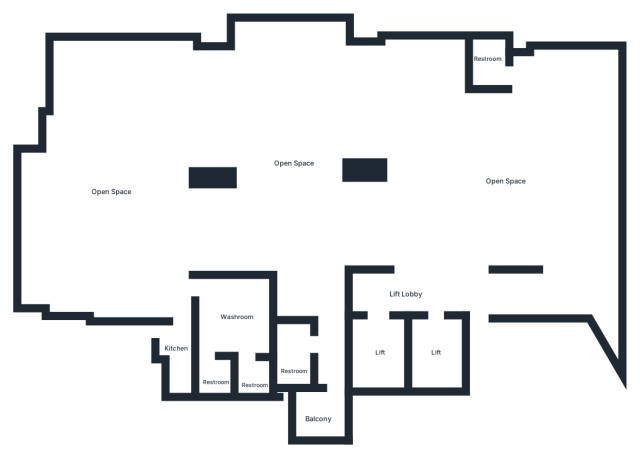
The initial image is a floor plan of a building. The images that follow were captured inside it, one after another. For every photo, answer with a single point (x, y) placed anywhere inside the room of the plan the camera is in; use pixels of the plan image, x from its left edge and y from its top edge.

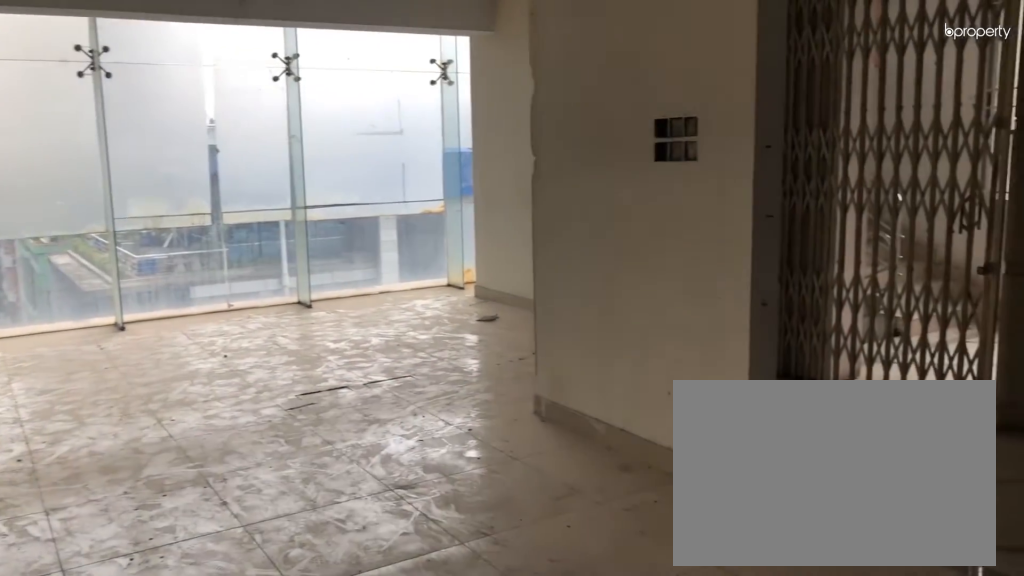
(528, 183)
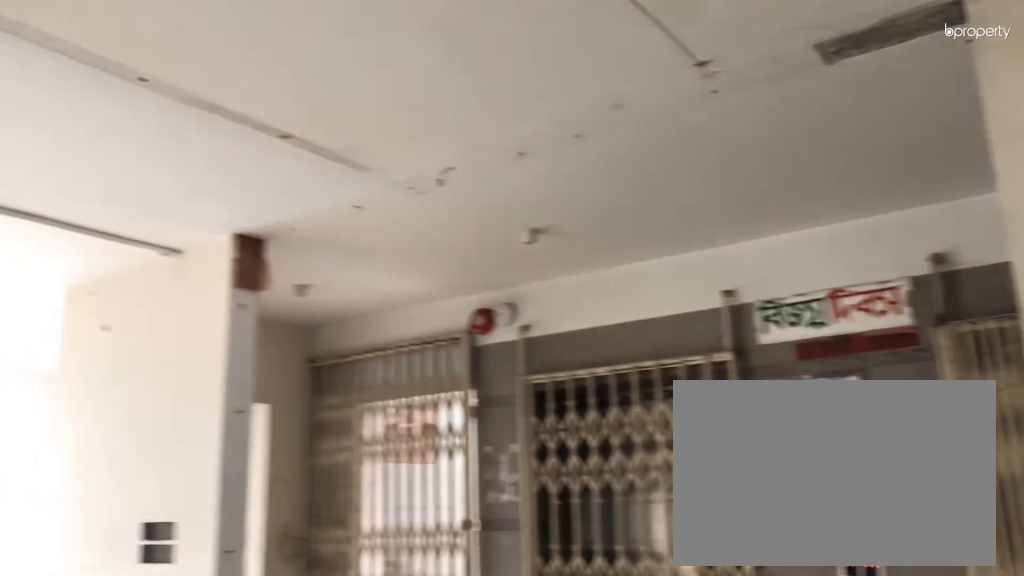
(528, 183)
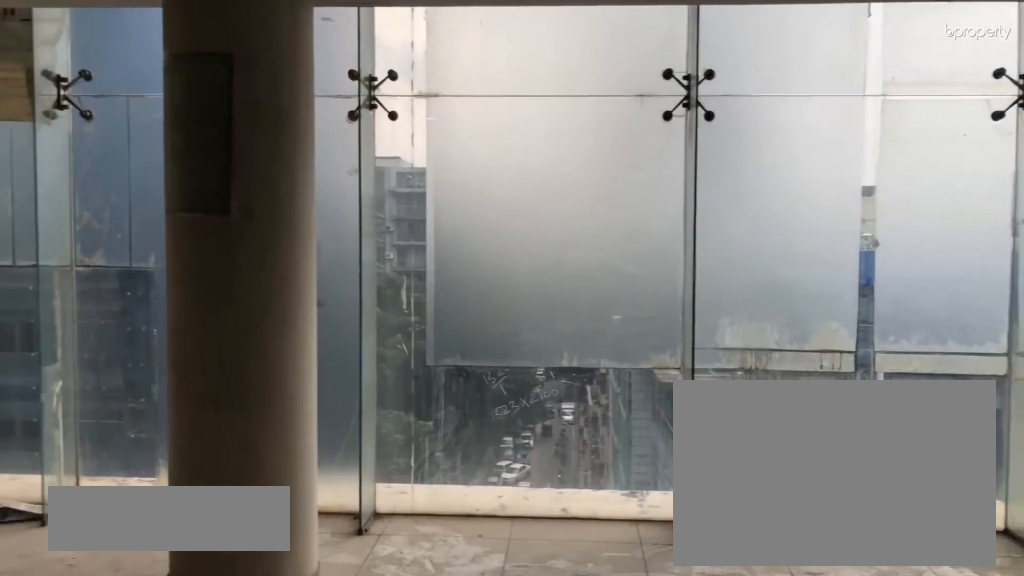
(579, 249)
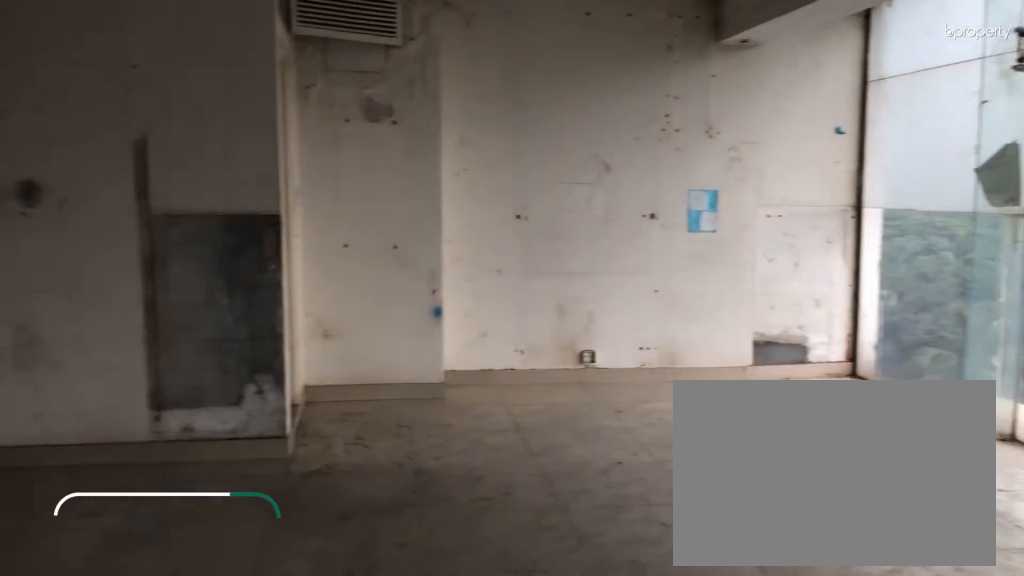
(521, 184)
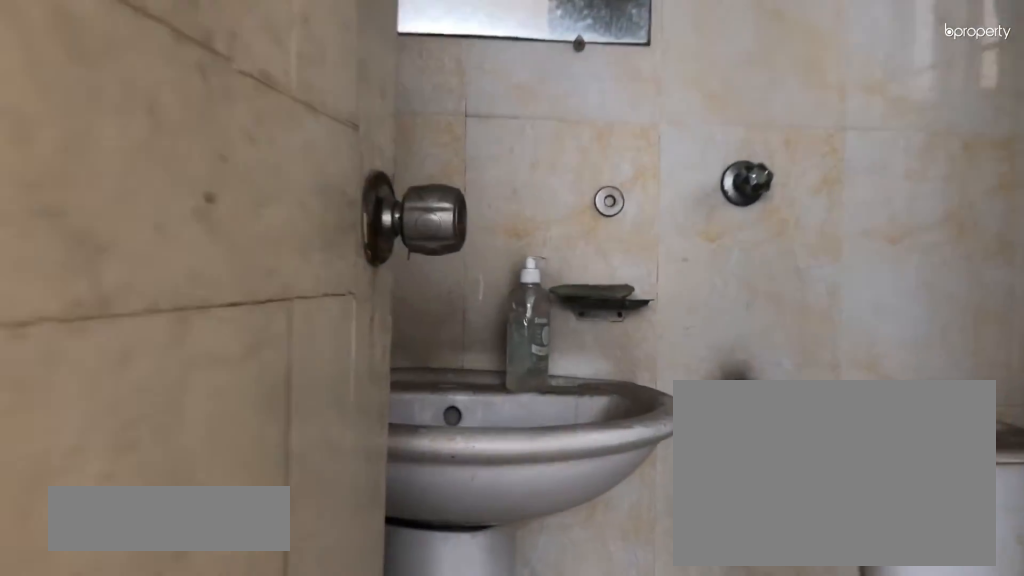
(485, 63)
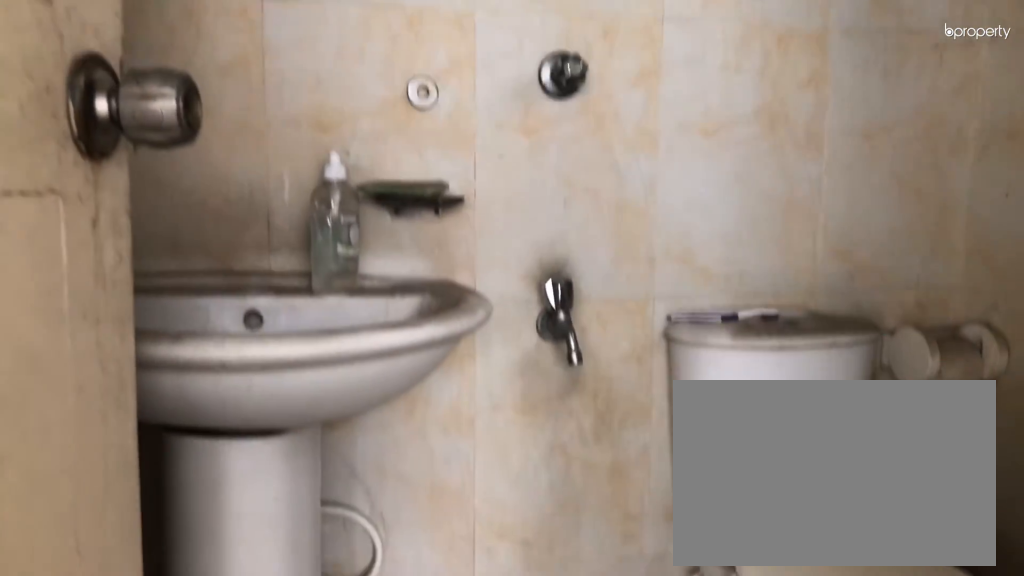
(485, 63)
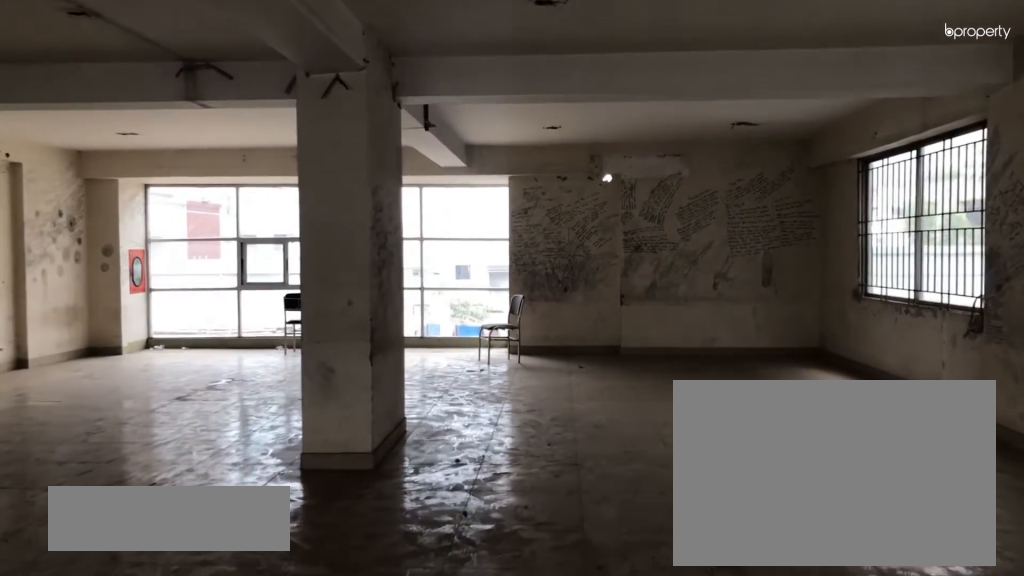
(361, 110)
